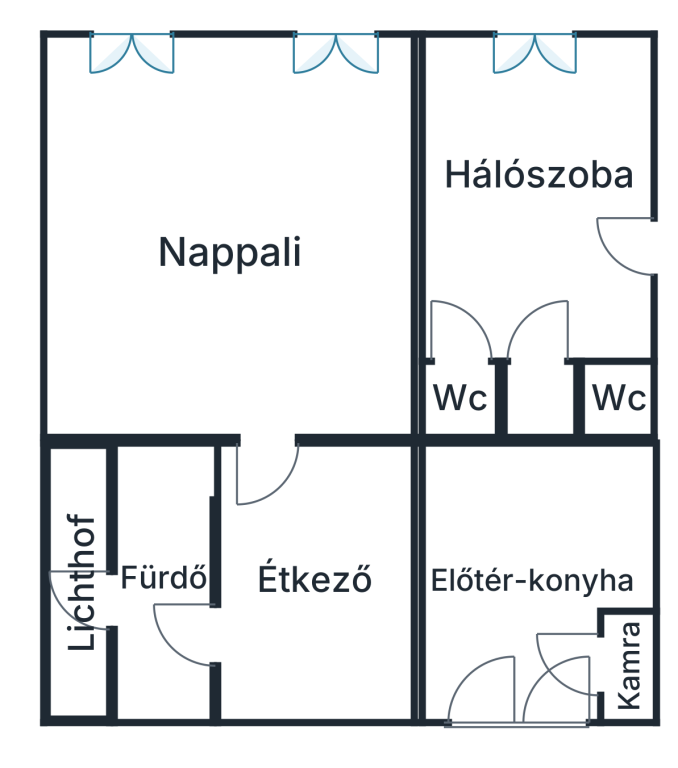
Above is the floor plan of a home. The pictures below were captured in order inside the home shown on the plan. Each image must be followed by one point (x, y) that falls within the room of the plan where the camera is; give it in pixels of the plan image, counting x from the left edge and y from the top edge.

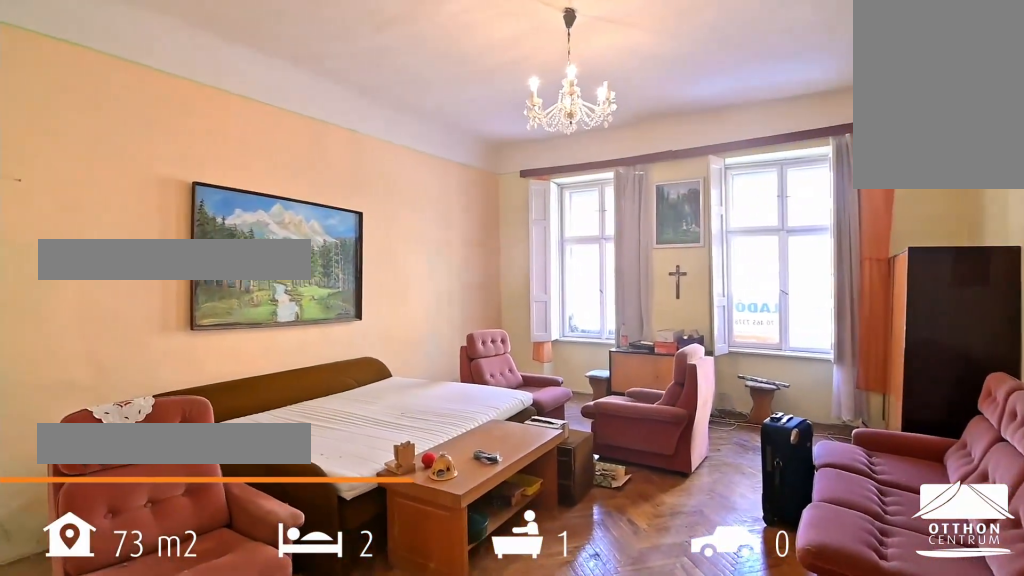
(239, 203)
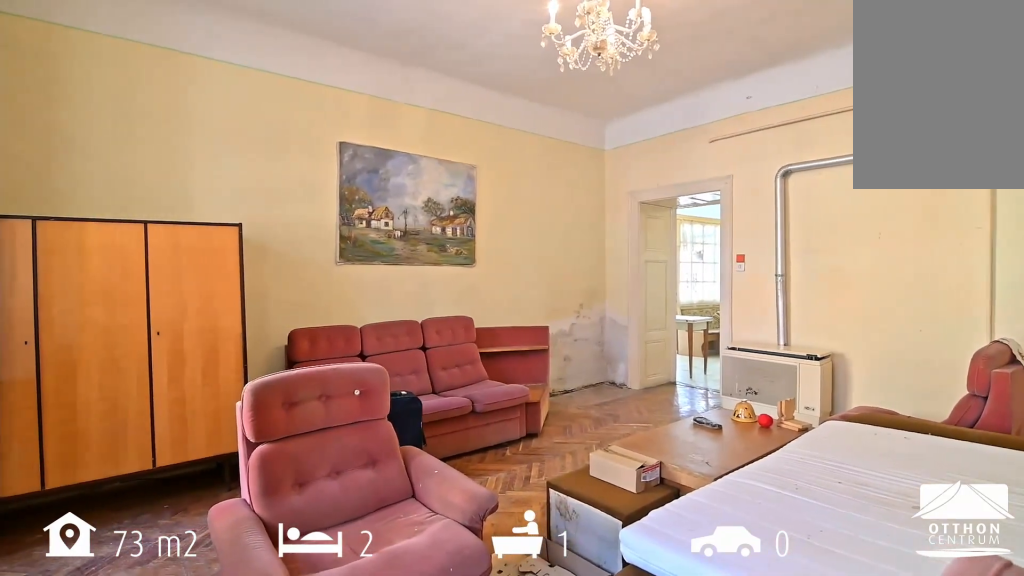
(239, 203)
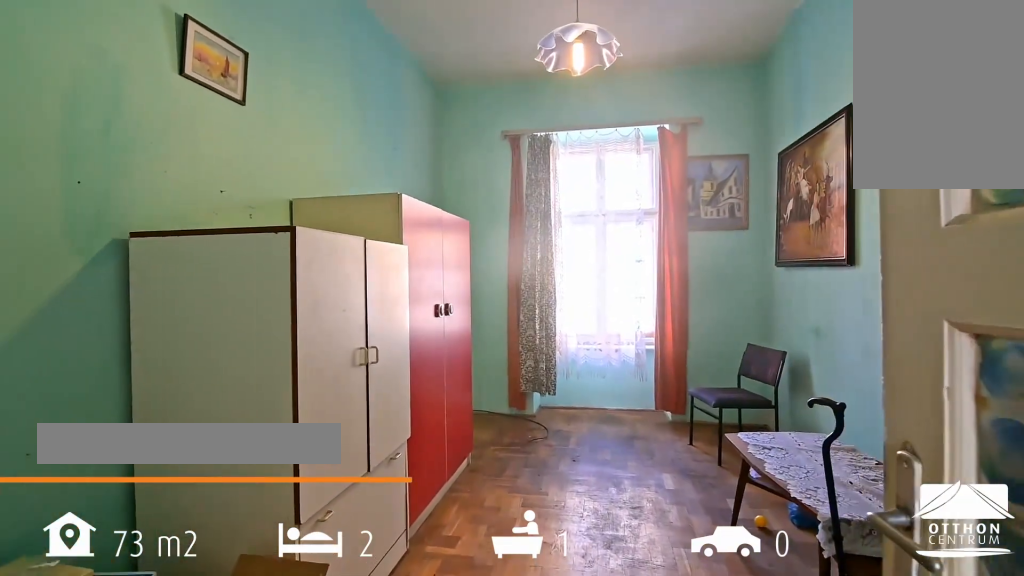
(534, 211)
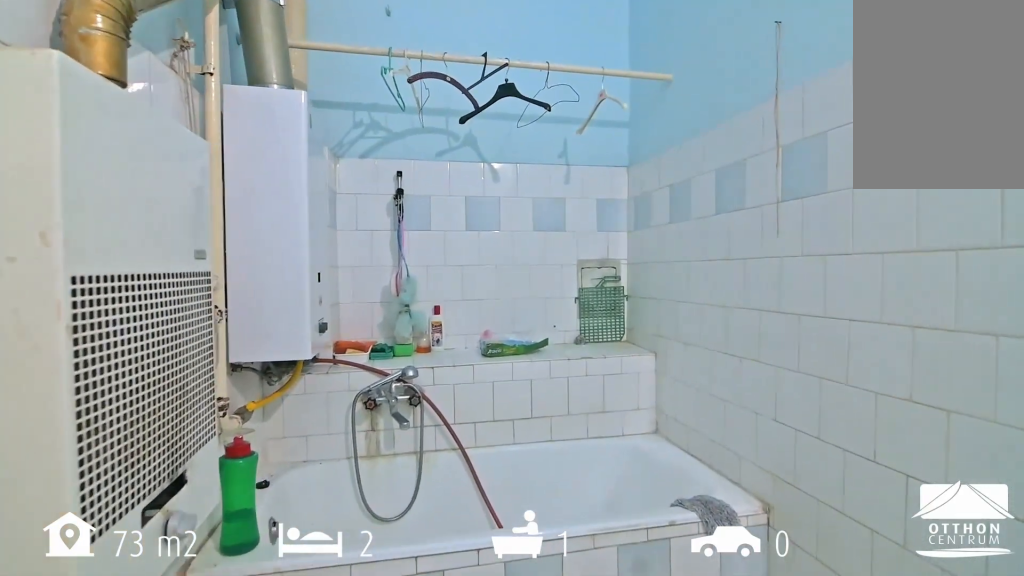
(163, 604)
